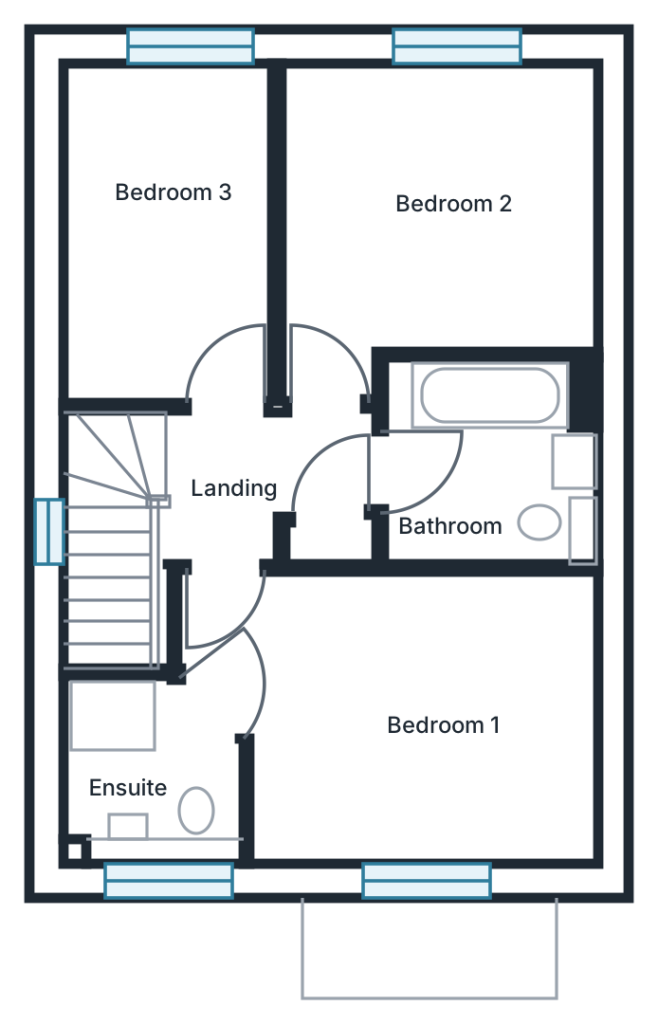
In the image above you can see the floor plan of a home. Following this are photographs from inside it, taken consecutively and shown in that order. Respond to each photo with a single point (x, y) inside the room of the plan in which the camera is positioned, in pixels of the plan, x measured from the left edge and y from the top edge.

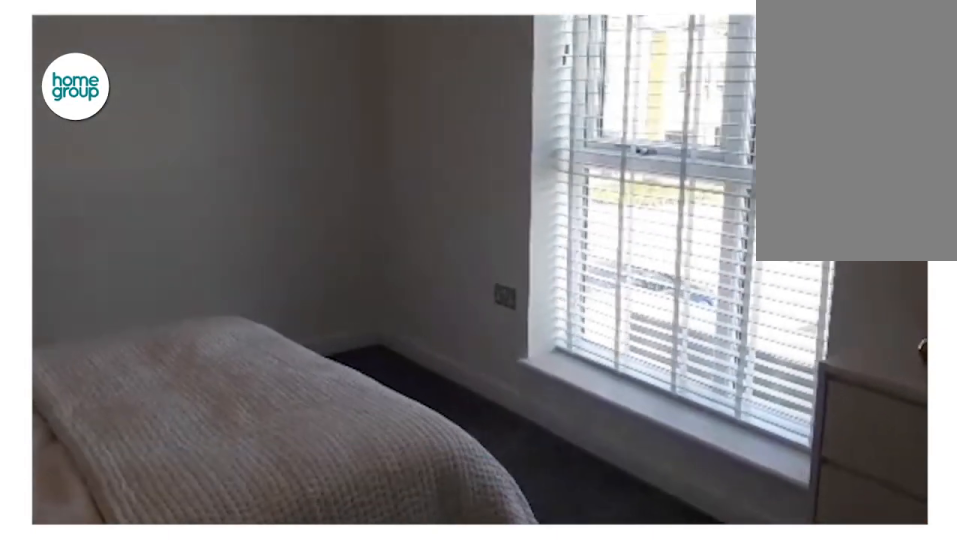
(397, 724)
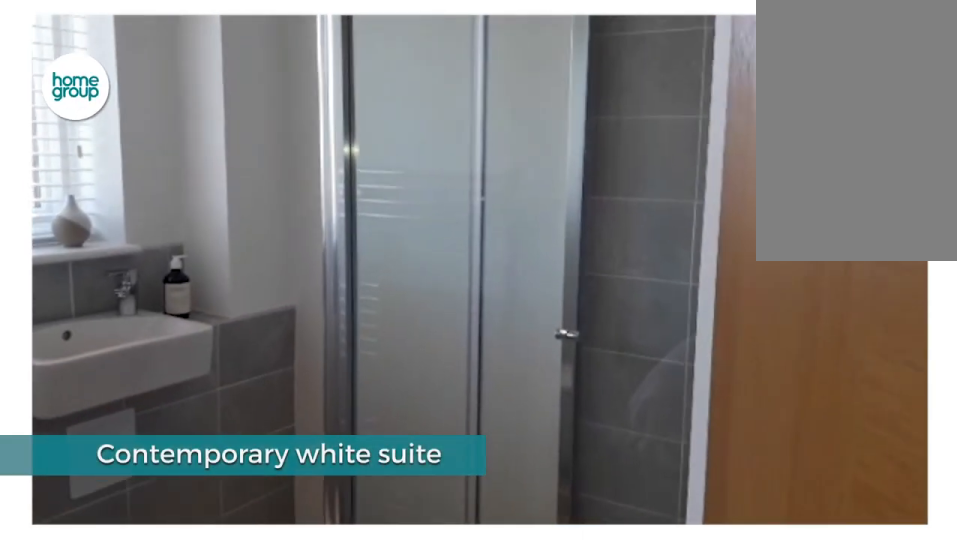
(152, 773)
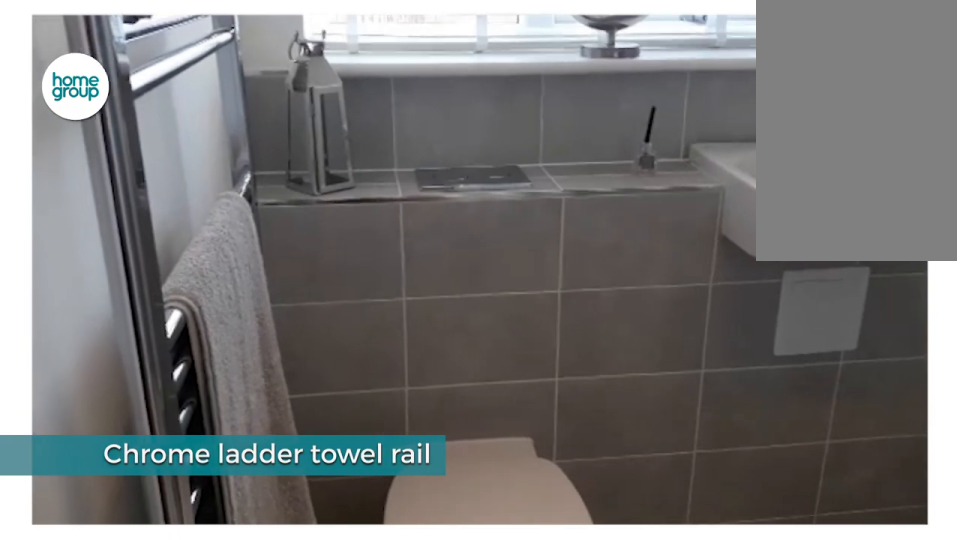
(152, 773)
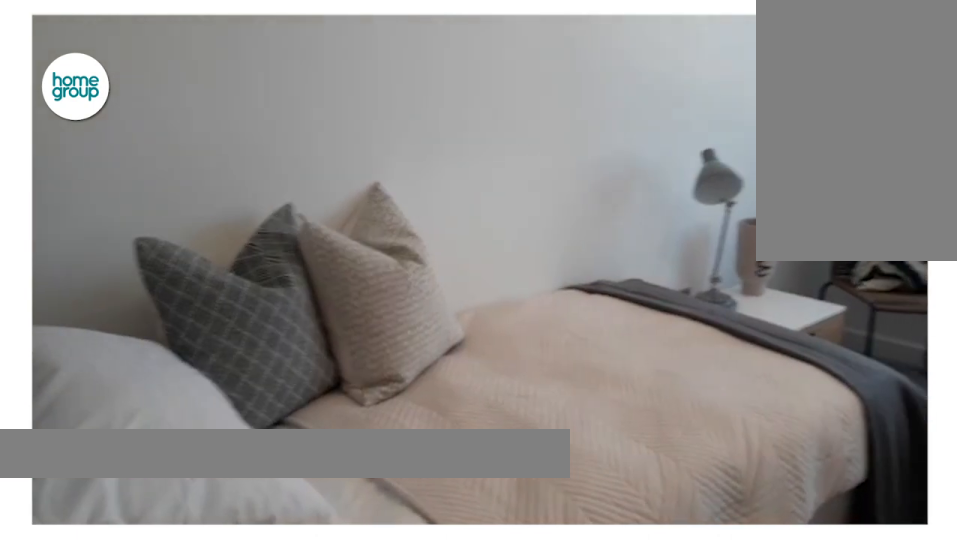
(170, 235)
